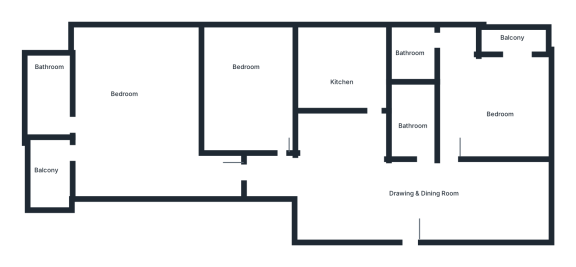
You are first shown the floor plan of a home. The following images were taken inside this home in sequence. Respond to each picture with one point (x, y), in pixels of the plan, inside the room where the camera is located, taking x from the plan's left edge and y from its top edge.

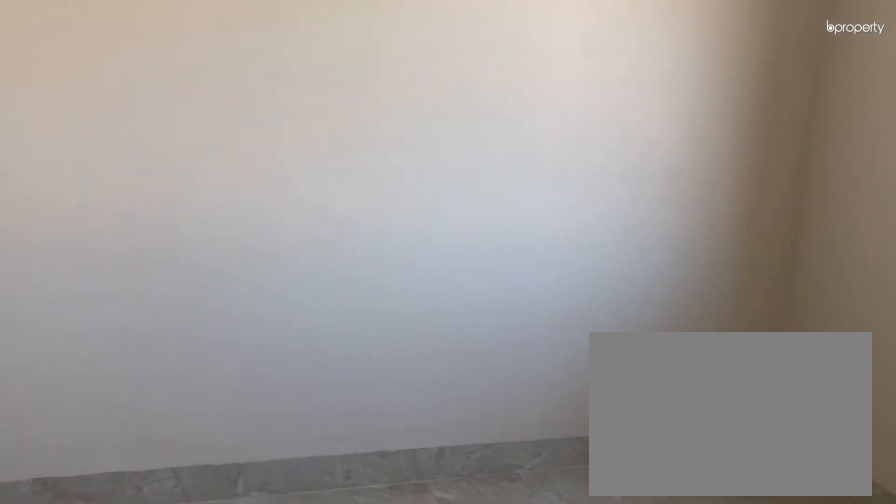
(251, 93)
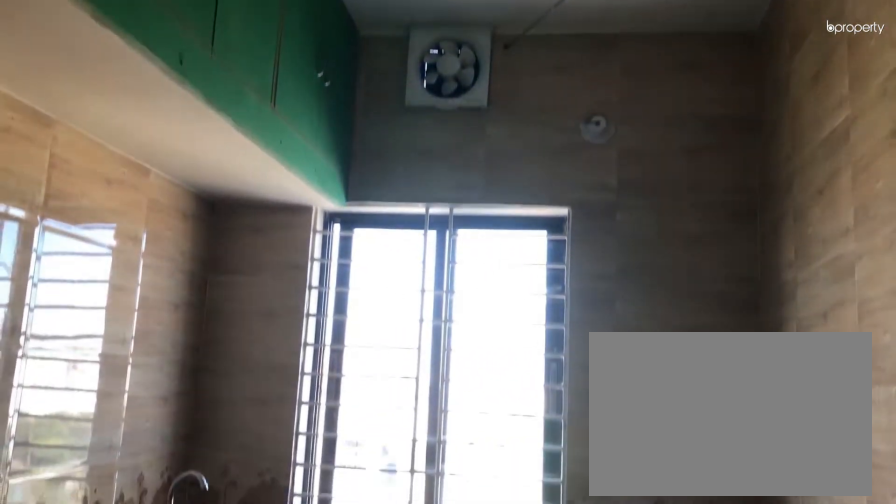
(346, 73)
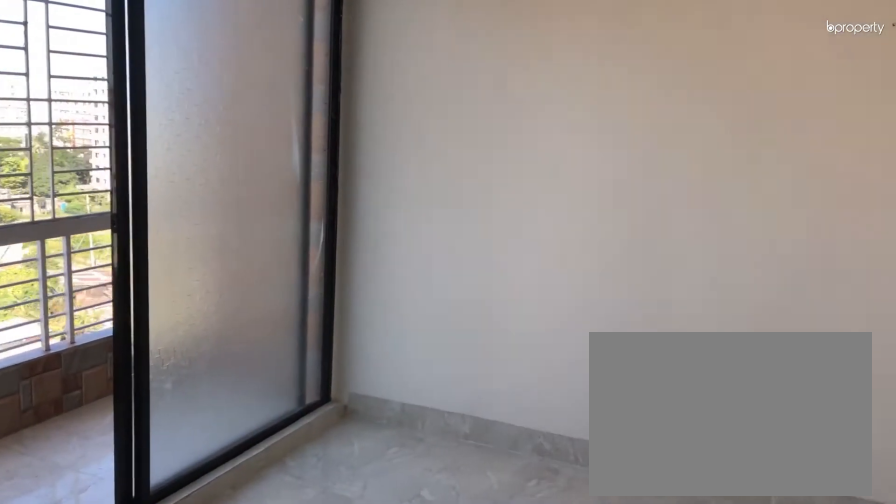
(492, 98)
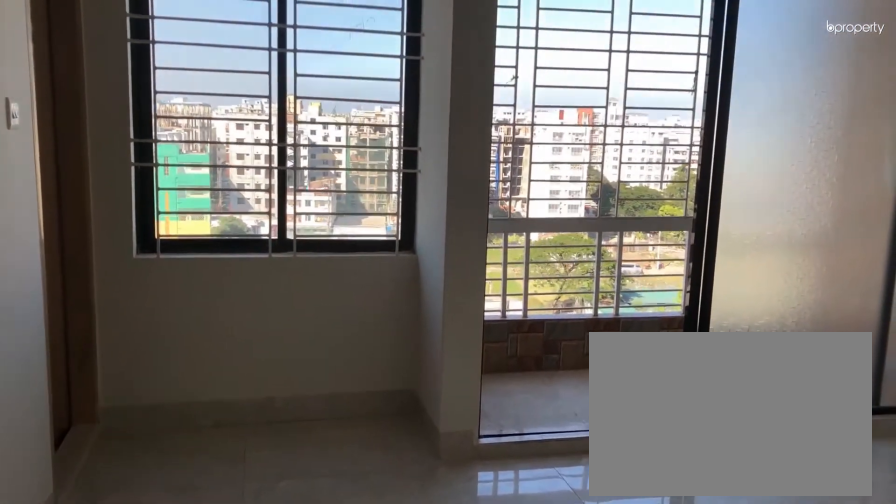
(492, 98)
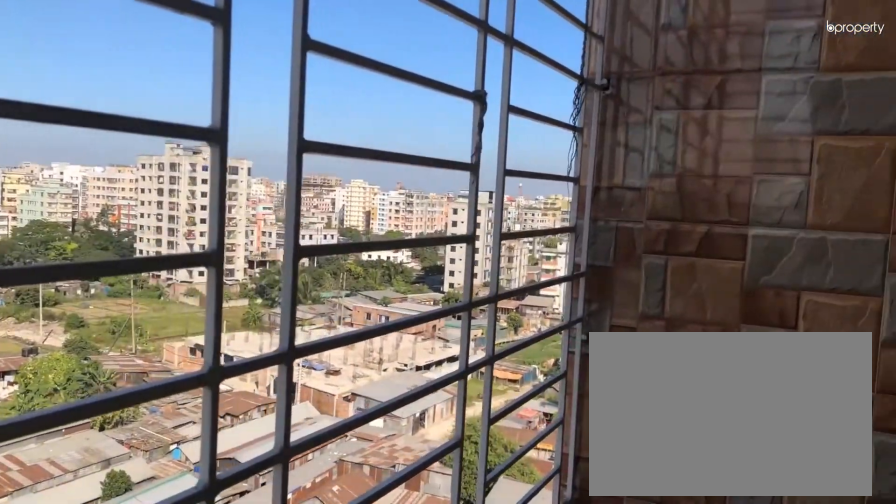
(514, 43)
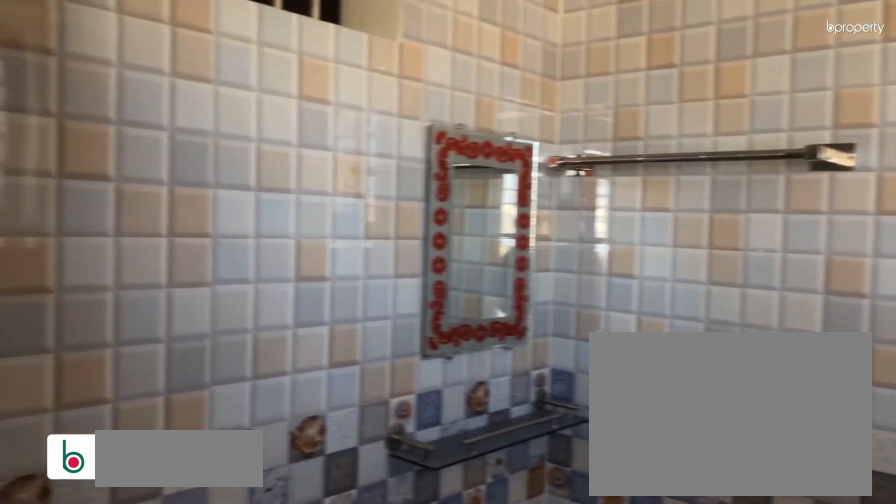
(412, 60)
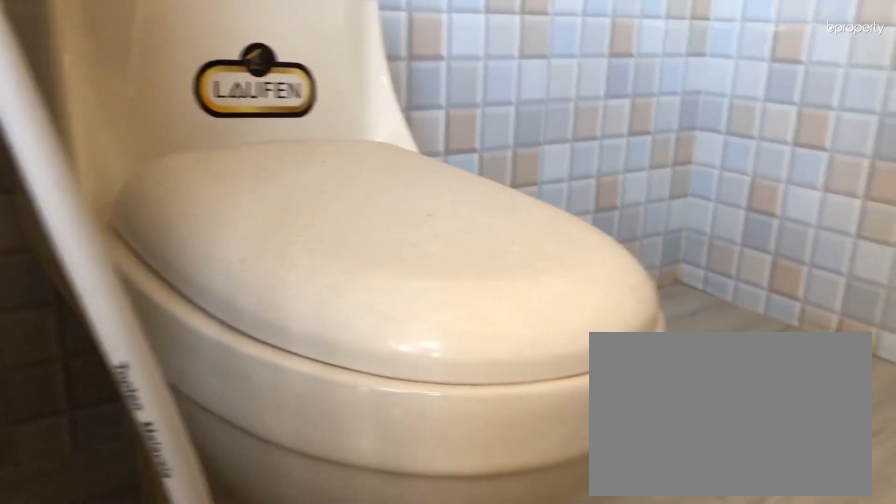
(412, 60)
